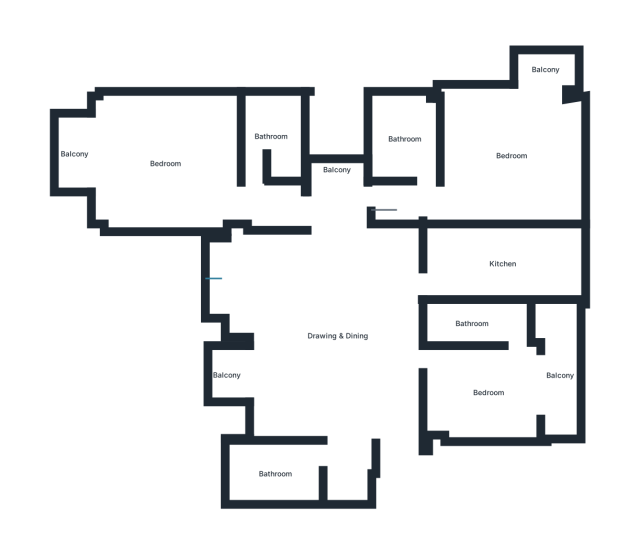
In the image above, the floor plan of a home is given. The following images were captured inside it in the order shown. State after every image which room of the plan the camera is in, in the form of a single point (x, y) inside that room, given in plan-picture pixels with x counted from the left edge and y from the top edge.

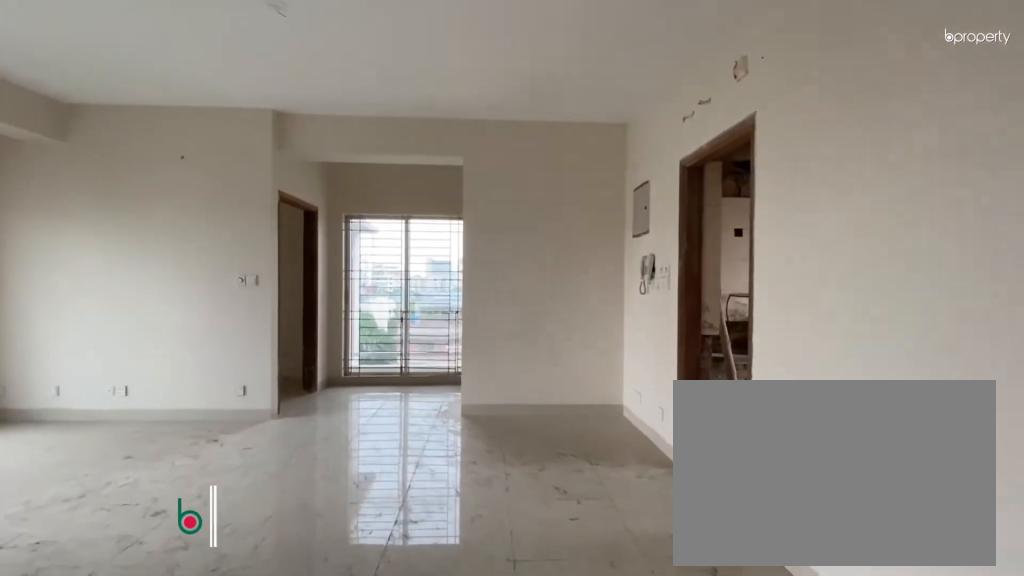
(341, 339)
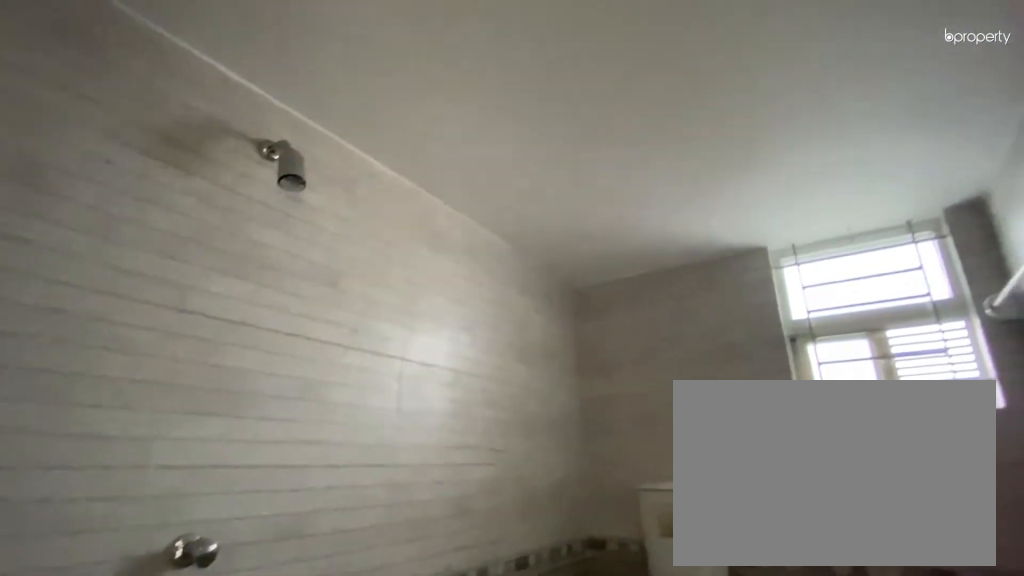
(275, 472)
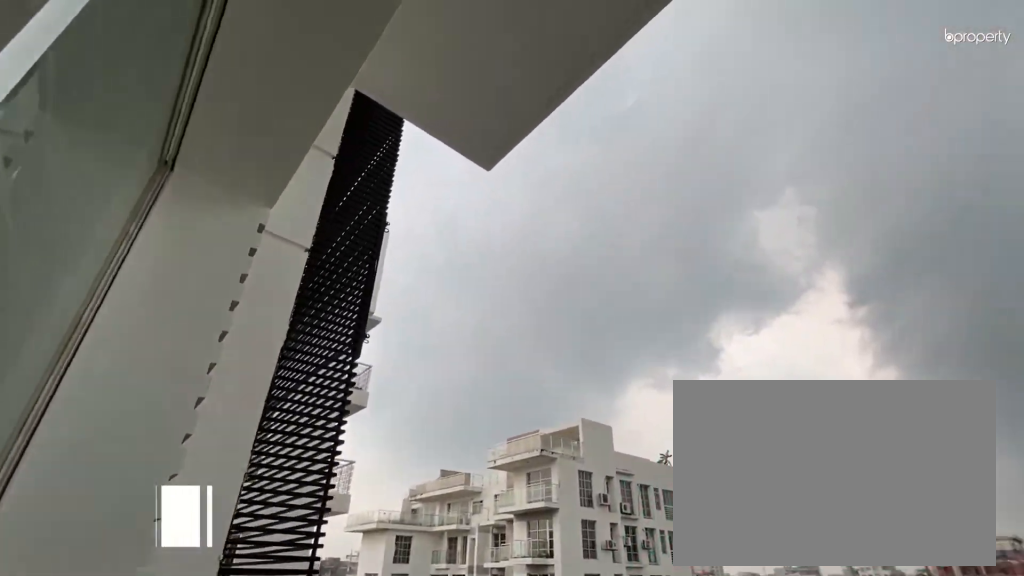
(224, 374)
